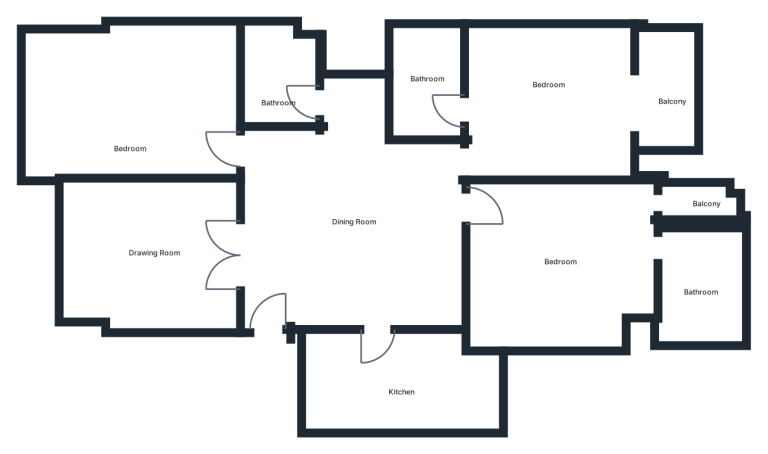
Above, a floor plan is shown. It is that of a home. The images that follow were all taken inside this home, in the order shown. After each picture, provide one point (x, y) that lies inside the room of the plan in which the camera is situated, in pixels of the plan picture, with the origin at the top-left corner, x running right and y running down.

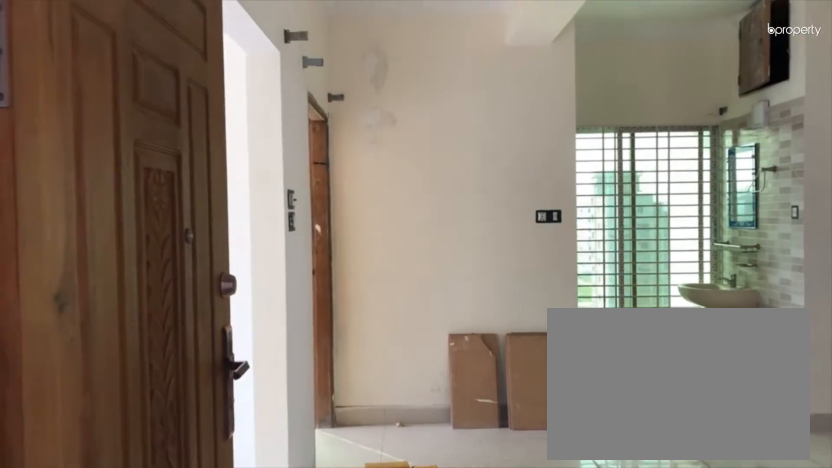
(265, 319)
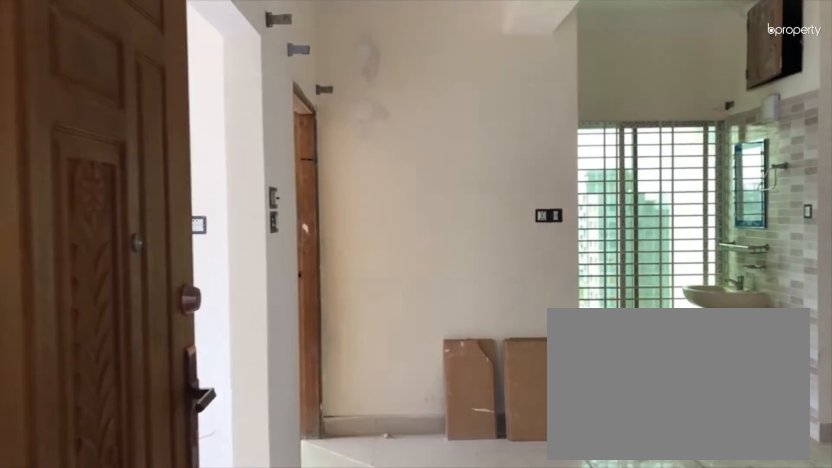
(265, 319)
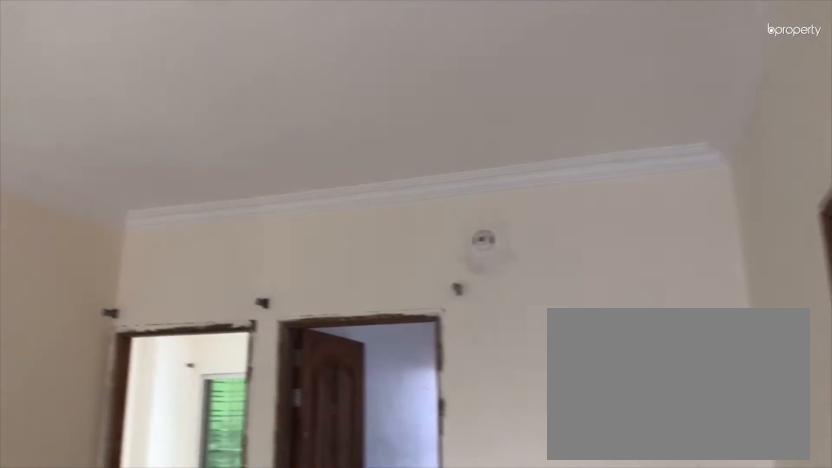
(339, 237)
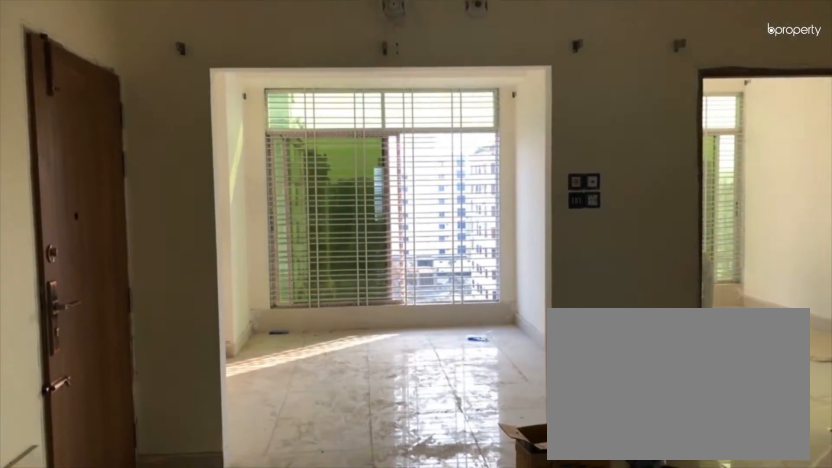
(339, 237)
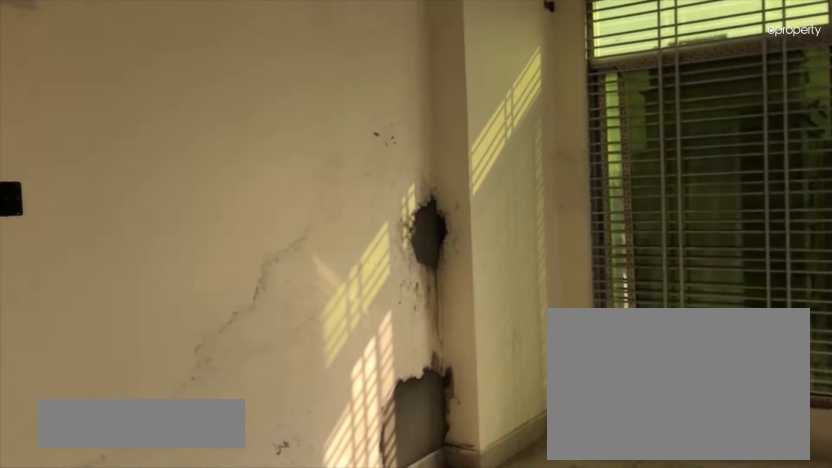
(144, 265)
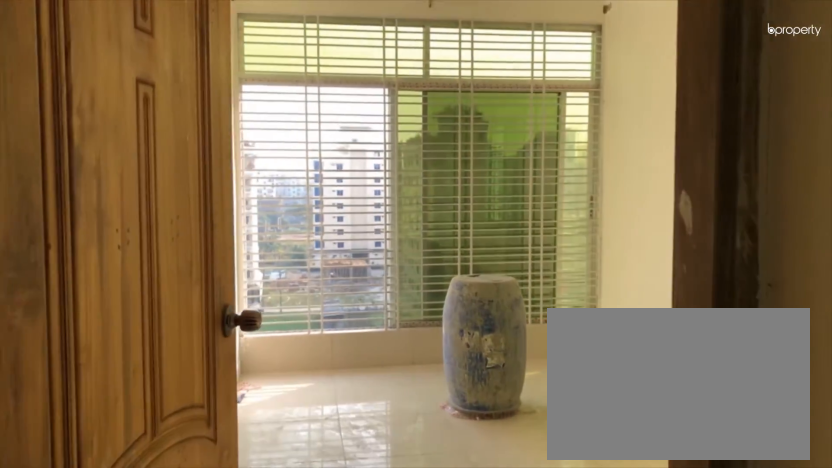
(248, 153)
